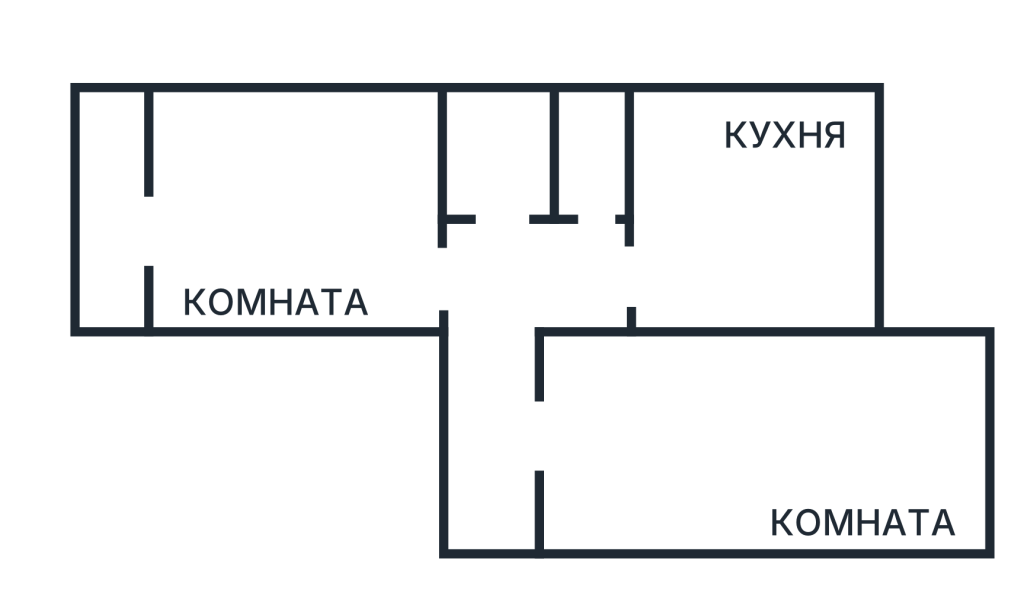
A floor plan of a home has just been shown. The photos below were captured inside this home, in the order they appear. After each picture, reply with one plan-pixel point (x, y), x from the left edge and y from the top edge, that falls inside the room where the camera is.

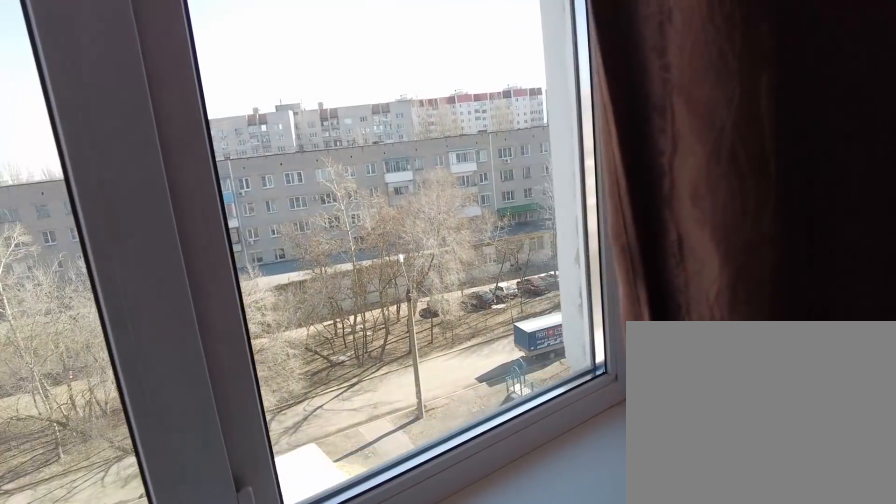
(669, 481)
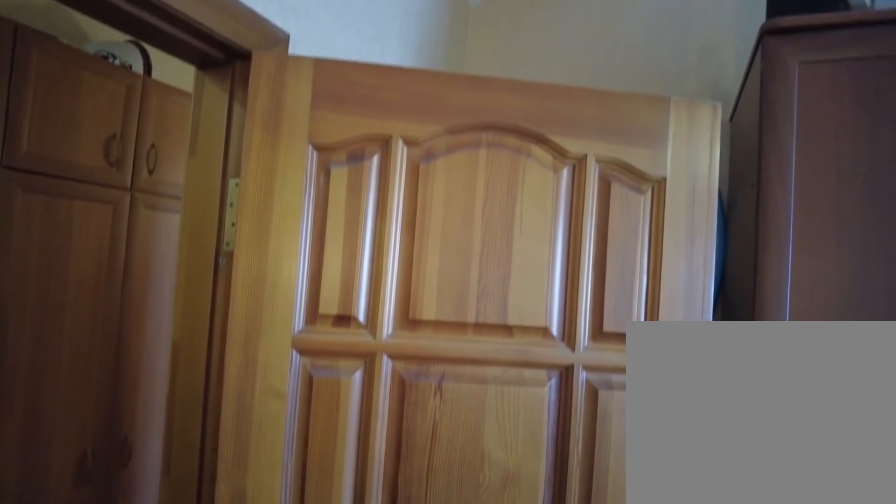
(546, 455)
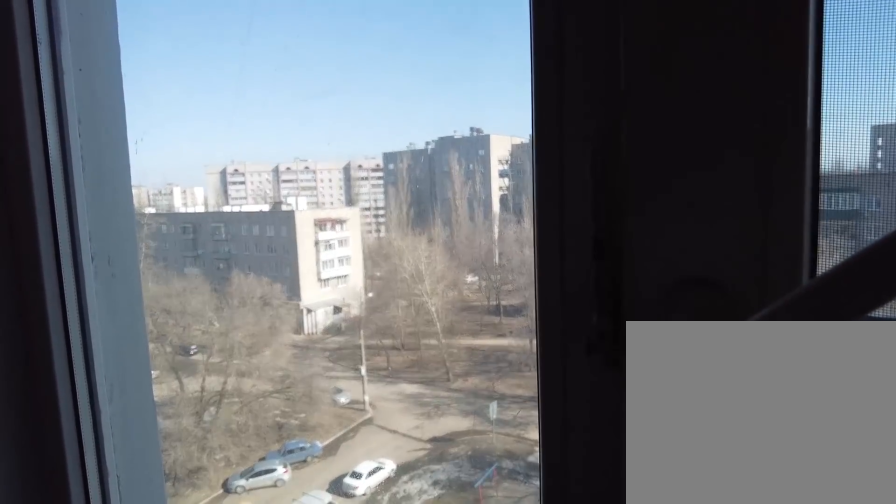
(689, 281)
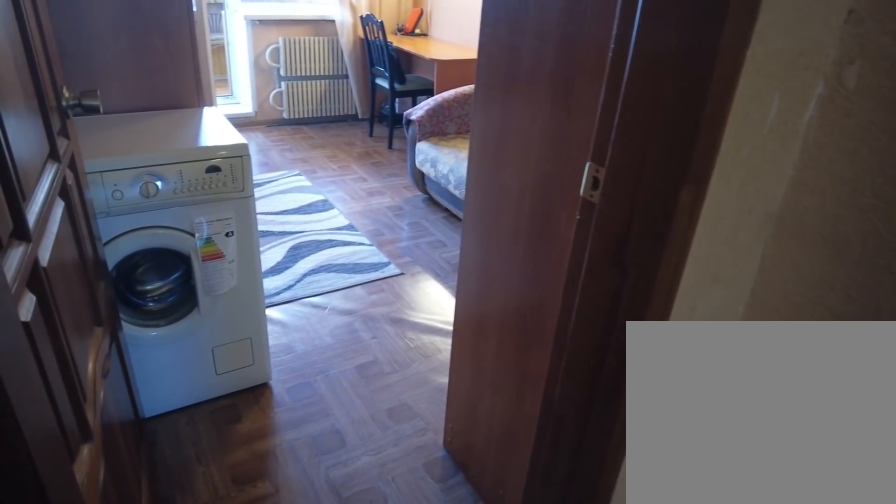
(472, 270)
